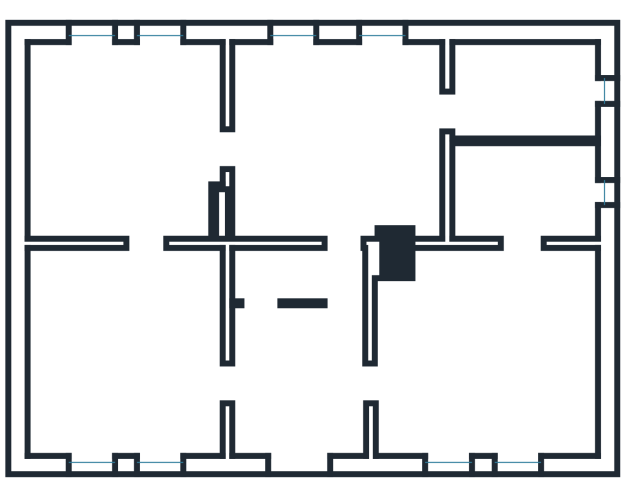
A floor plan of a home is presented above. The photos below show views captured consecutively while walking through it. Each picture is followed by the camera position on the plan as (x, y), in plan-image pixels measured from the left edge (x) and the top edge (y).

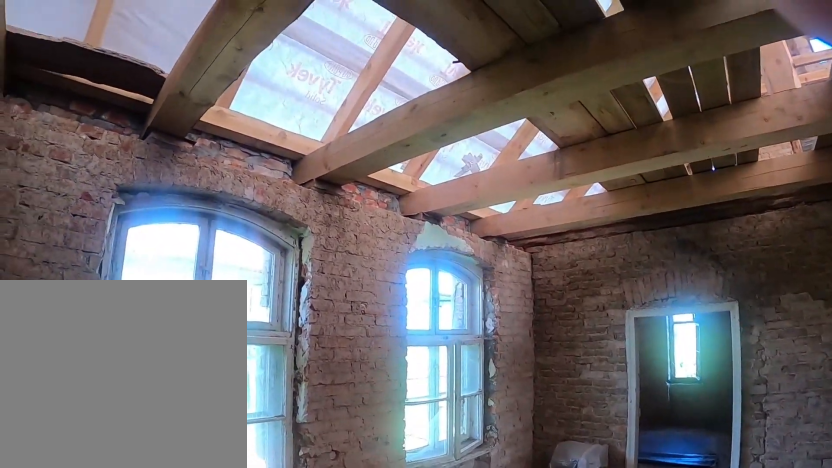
(274, 139)
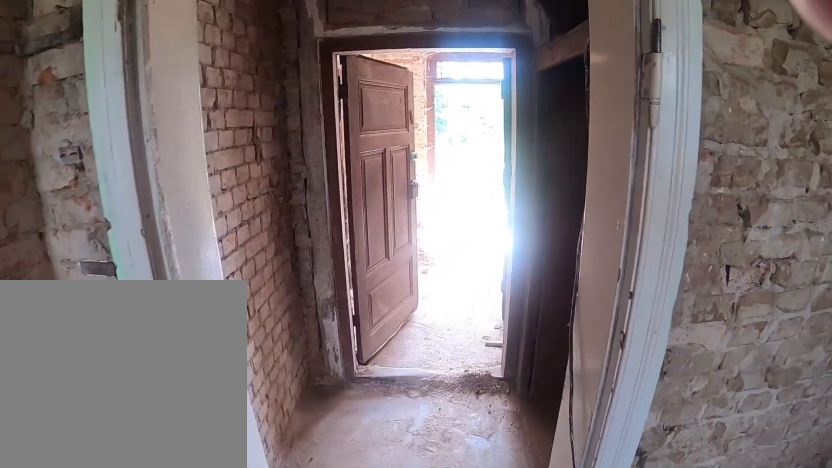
(362, 220)
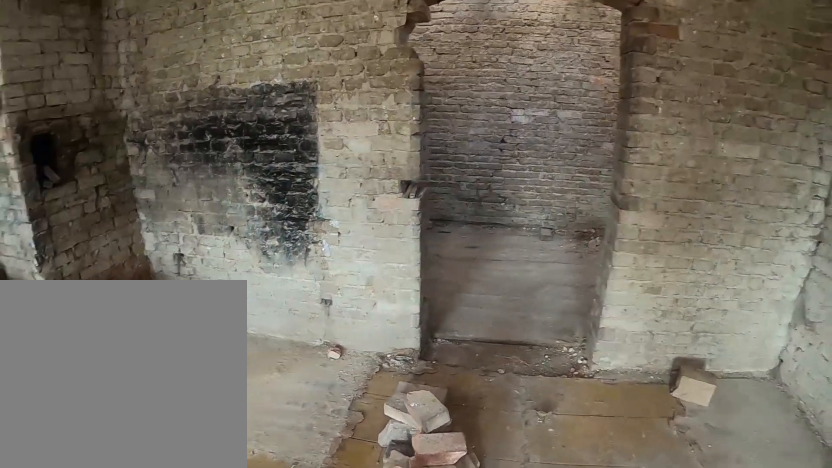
(462, 320)
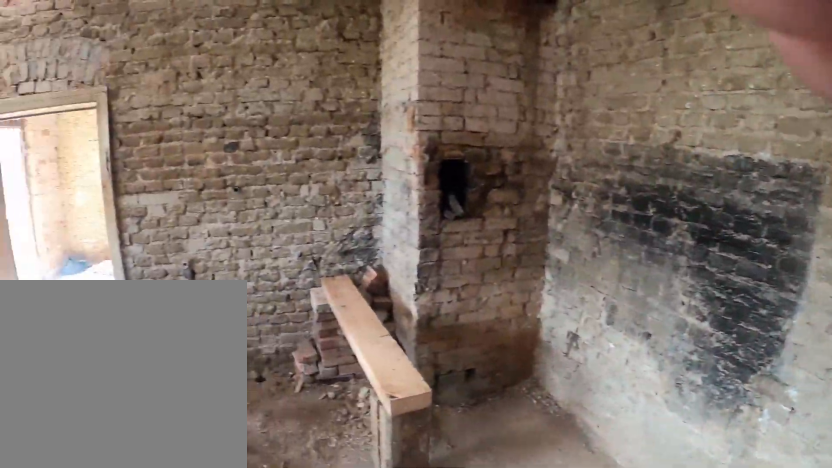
(456, 341)
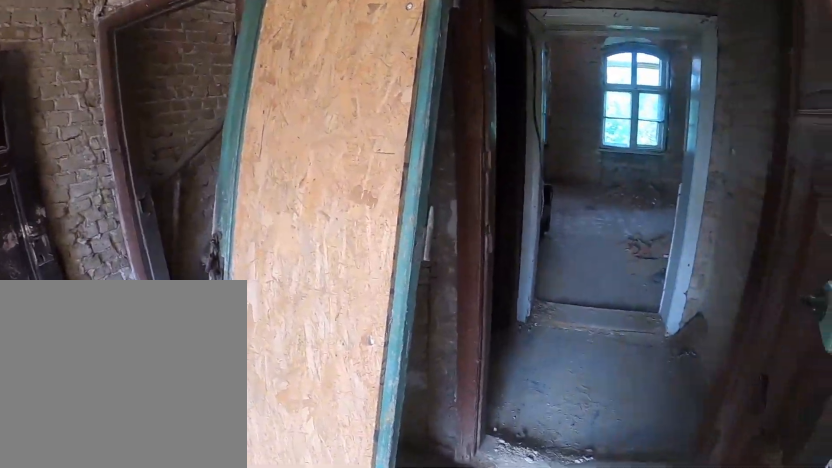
(354, 361)
